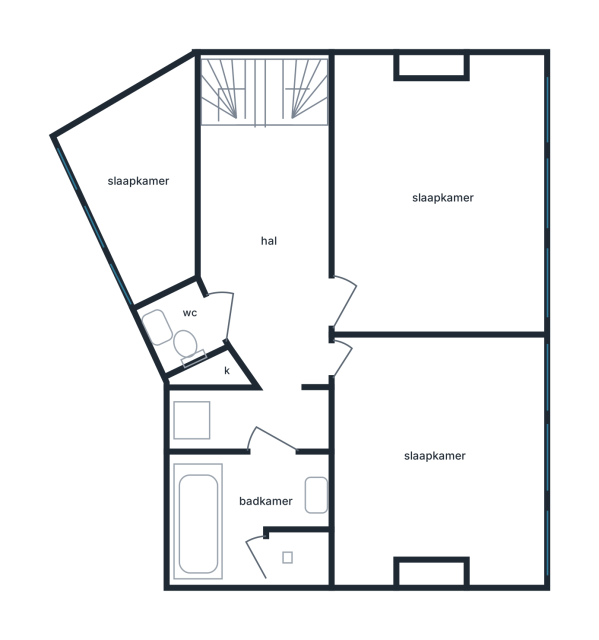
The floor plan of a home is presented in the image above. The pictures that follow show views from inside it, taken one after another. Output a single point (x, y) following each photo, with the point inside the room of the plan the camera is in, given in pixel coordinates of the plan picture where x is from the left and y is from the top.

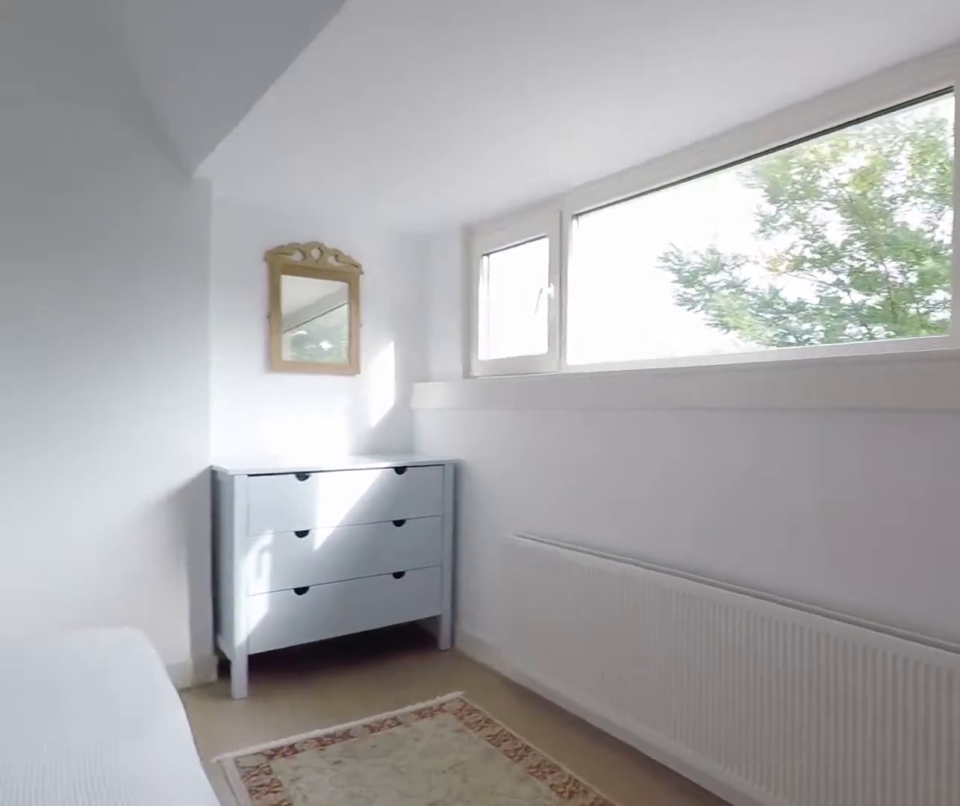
(437, 198)
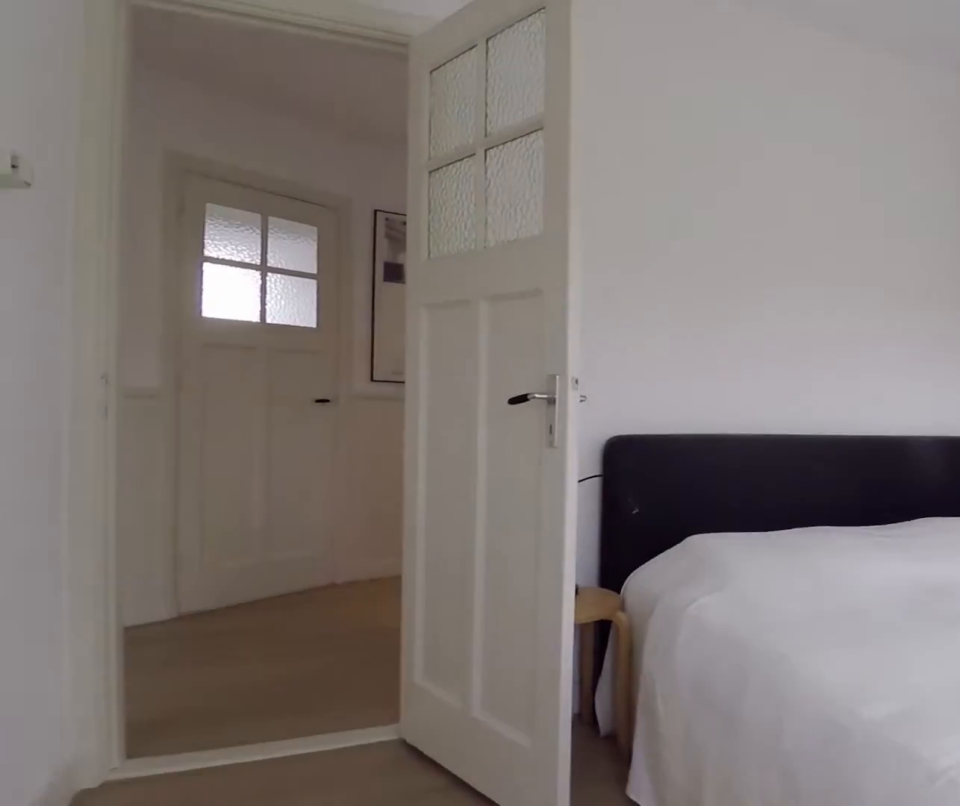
(437, 198)
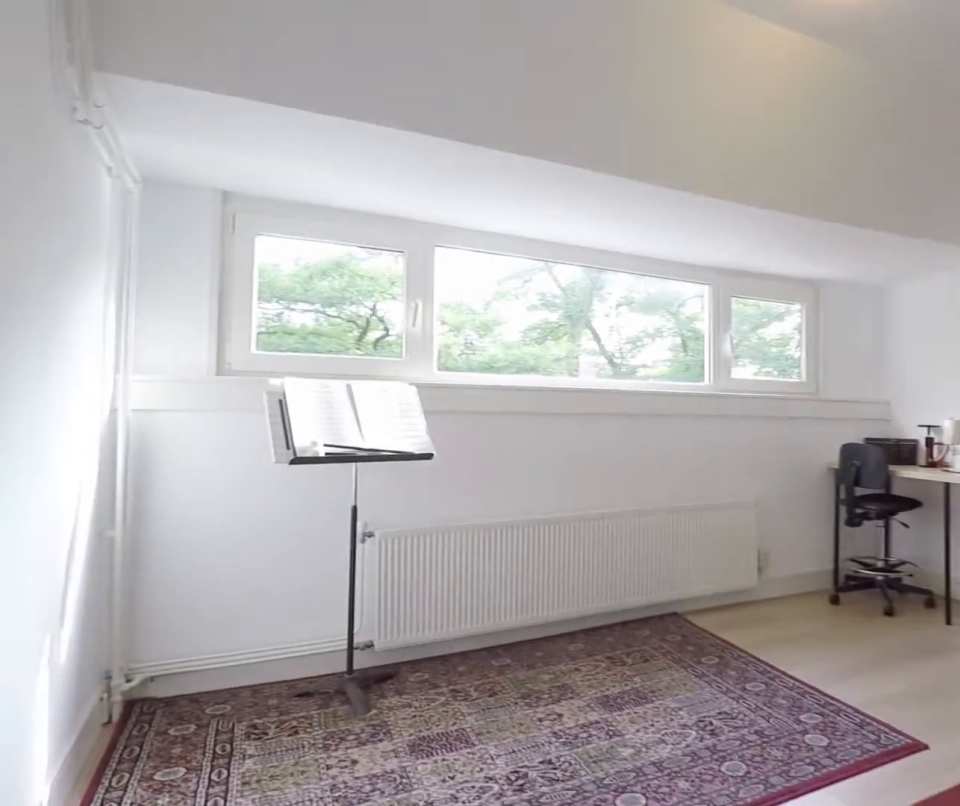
(437, 455)
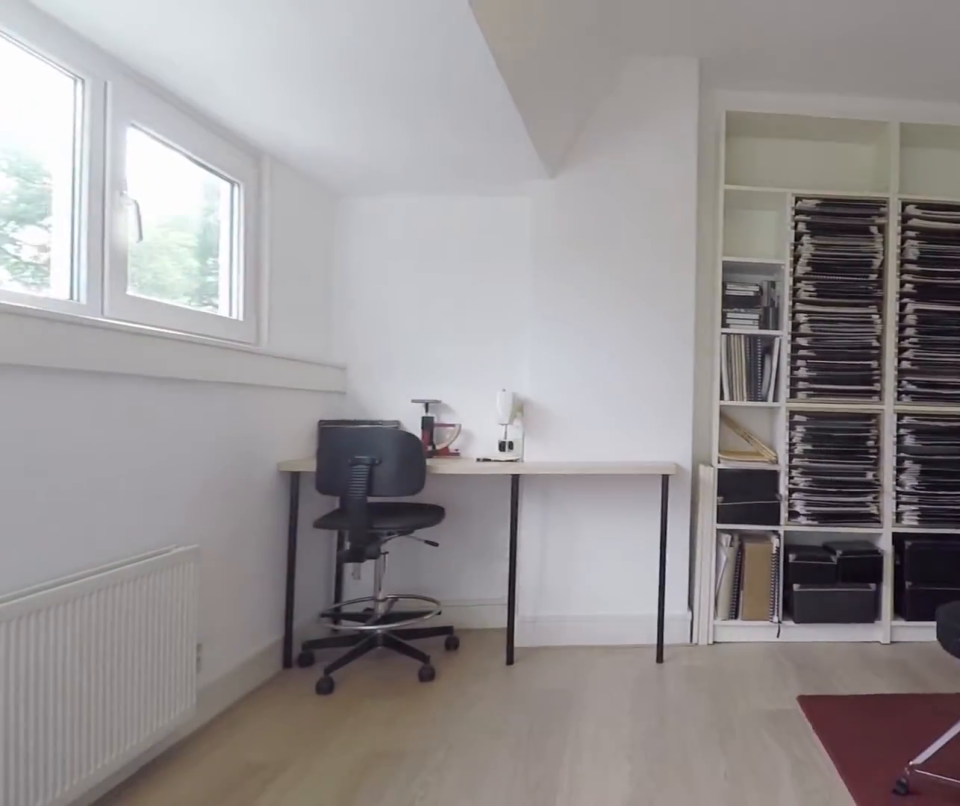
(437, 455)
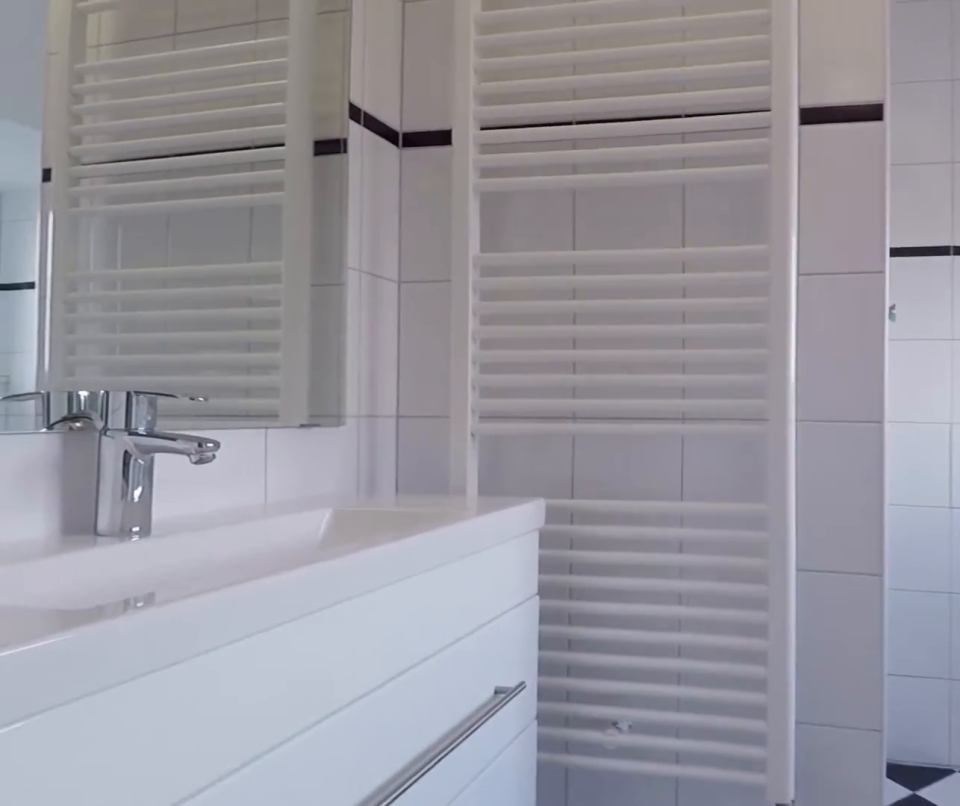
(253, 508)
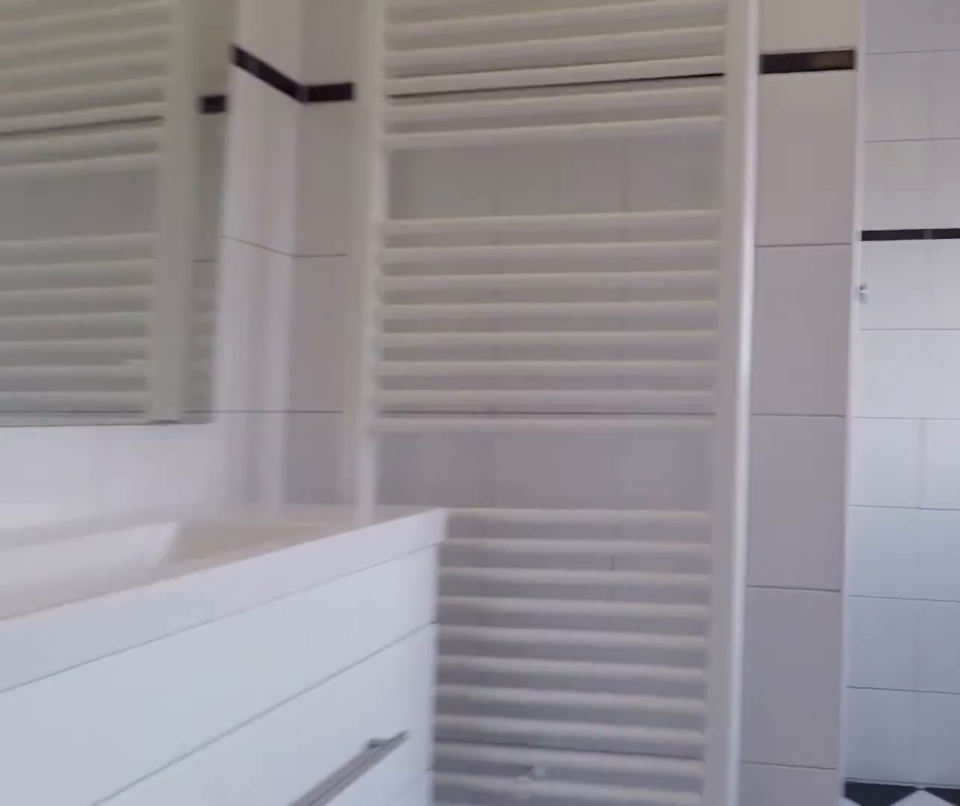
(253, 508)
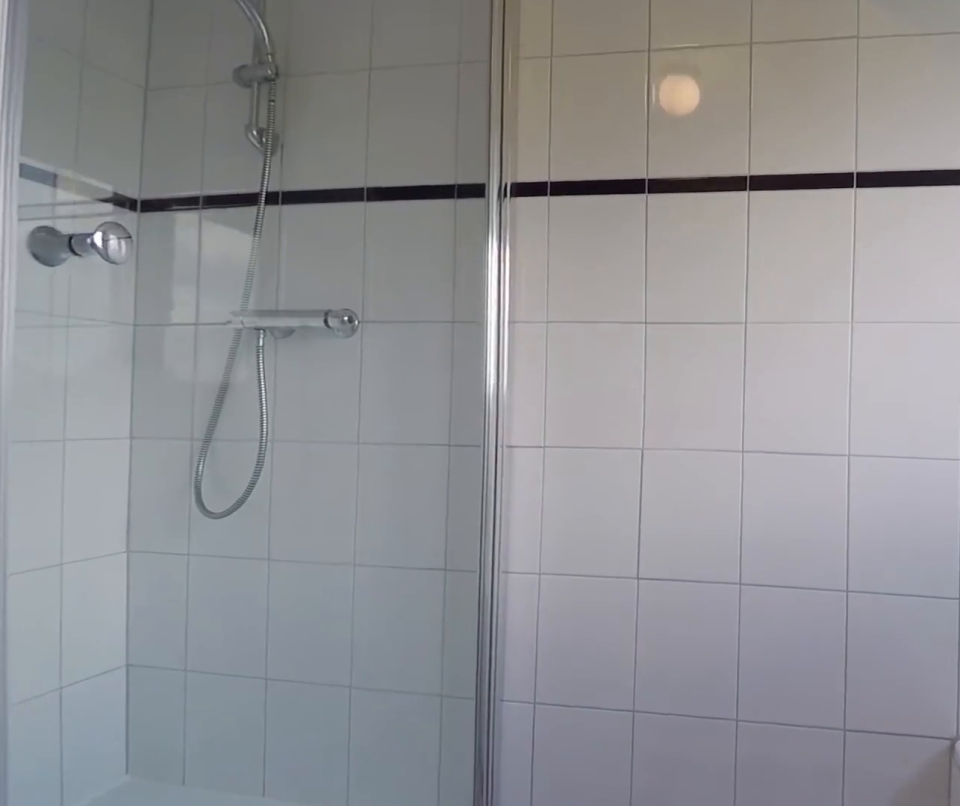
(253, 508)
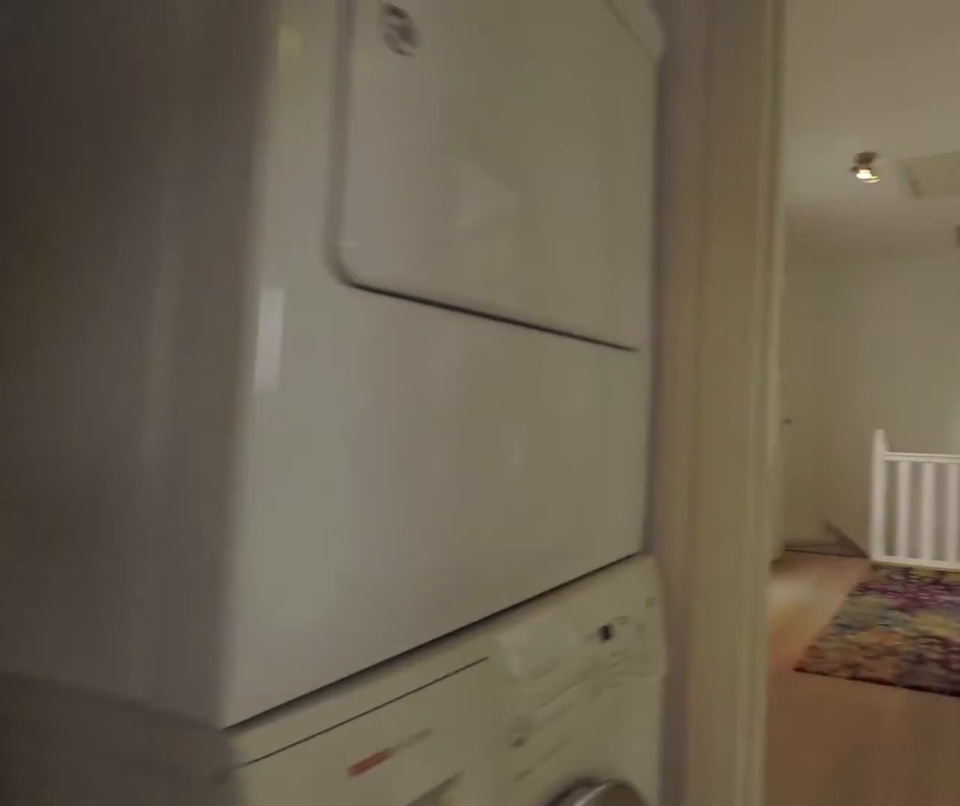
(253, 508)
